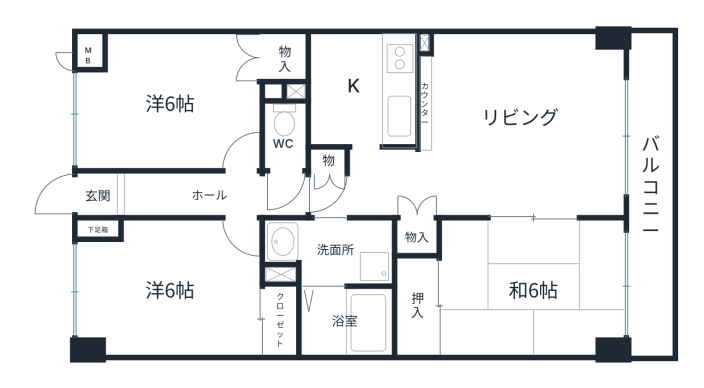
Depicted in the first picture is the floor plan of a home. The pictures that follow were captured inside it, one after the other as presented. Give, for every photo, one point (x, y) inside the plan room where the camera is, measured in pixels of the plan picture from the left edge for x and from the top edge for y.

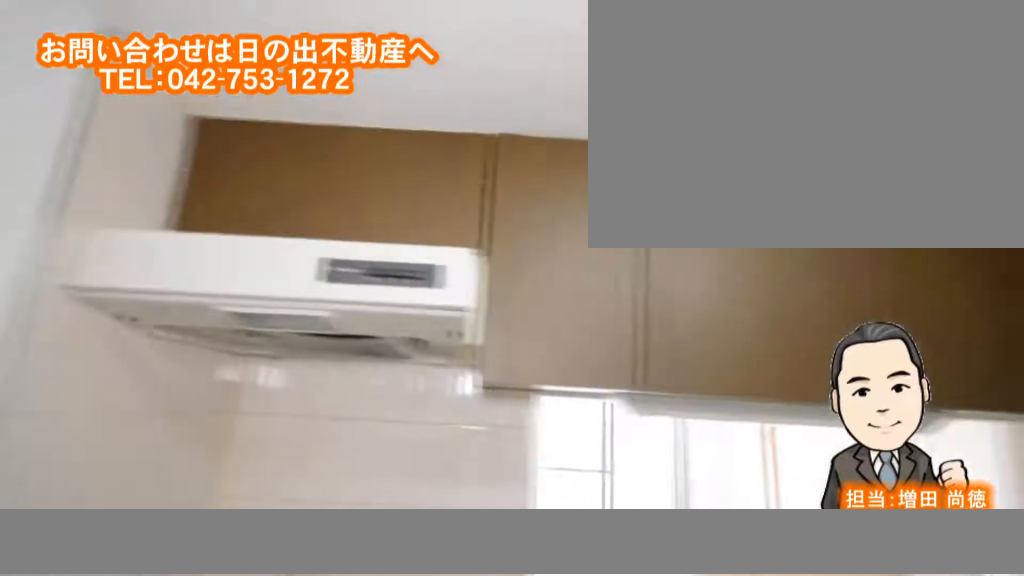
(350, 91)
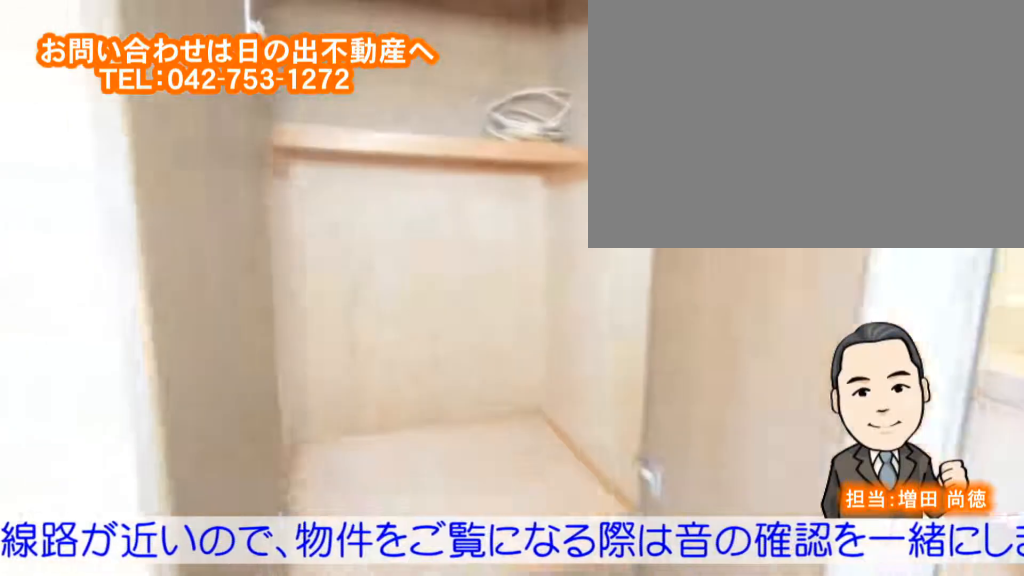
(514, 150)
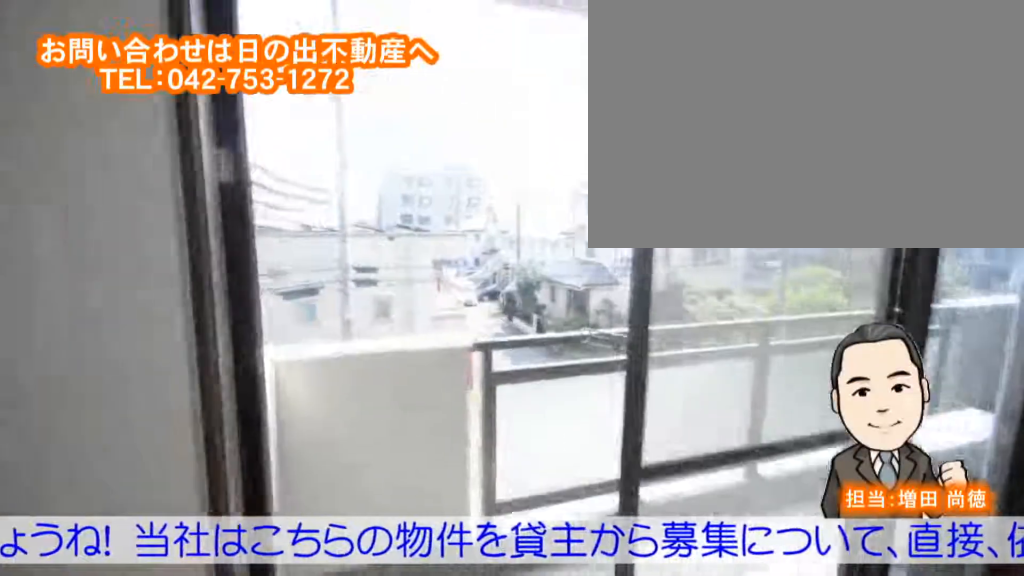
(515, 149)
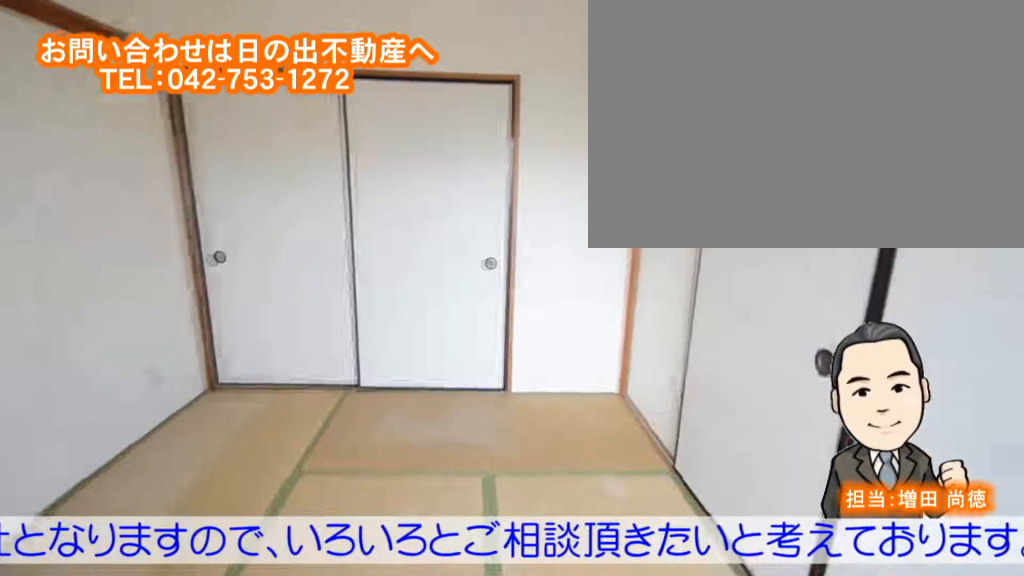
(486, 280)
